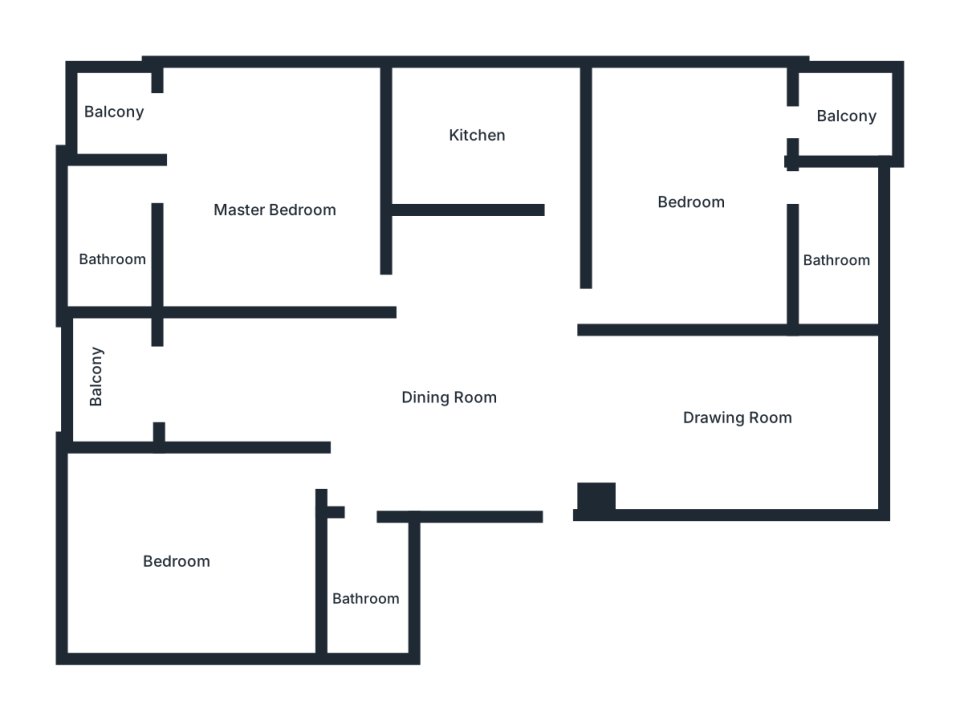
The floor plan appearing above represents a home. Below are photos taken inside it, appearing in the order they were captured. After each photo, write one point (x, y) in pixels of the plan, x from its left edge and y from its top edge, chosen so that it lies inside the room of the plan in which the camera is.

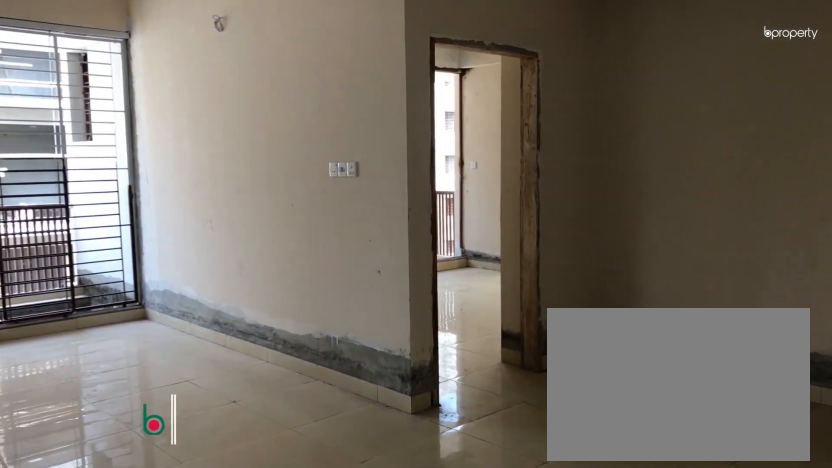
(419, 403)
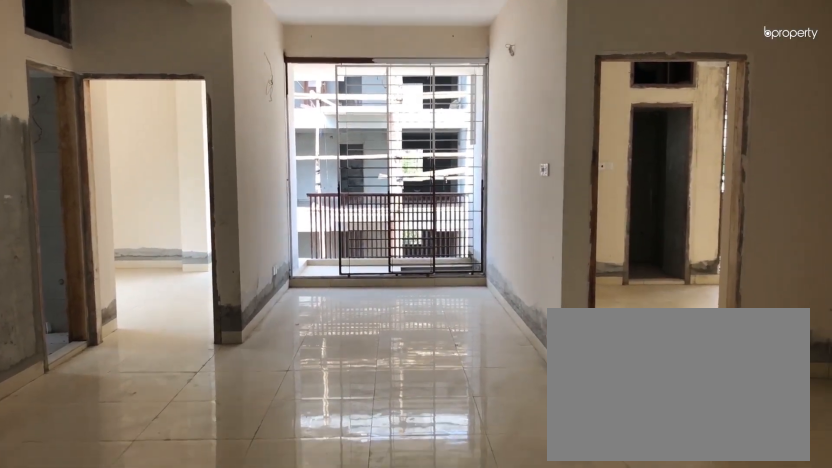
(419, 403)
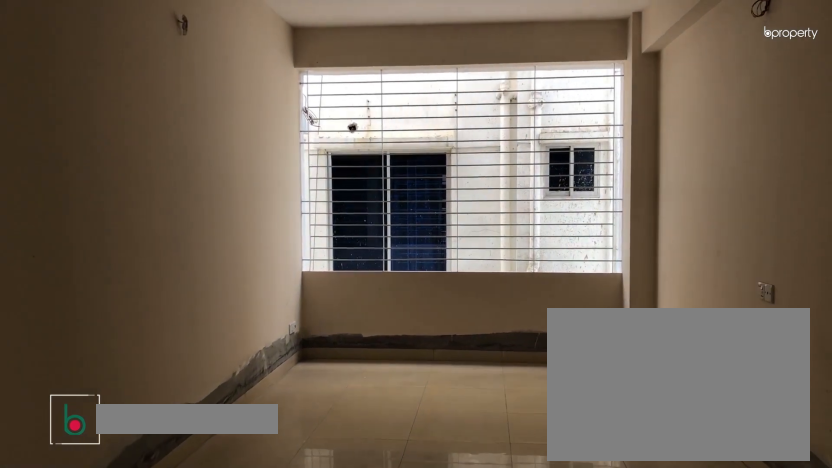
(738, 420)
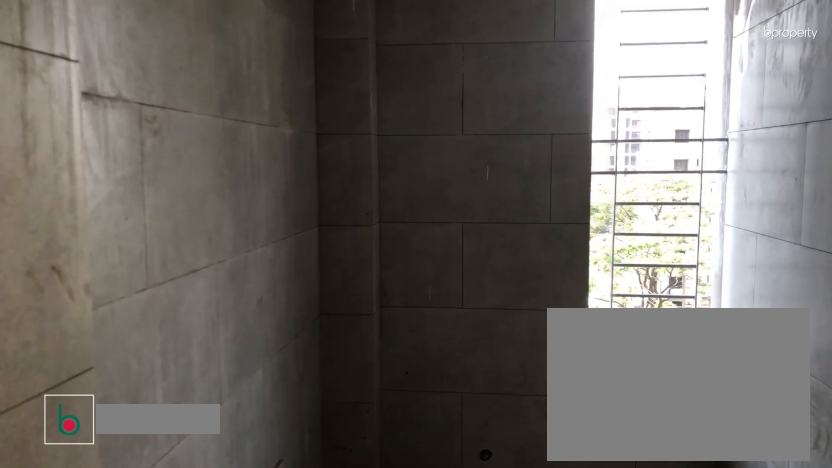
(365, 577)
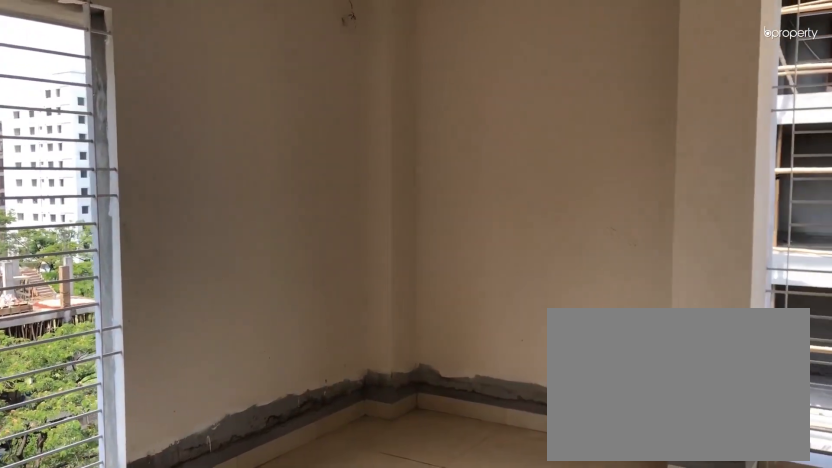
(199, 538)
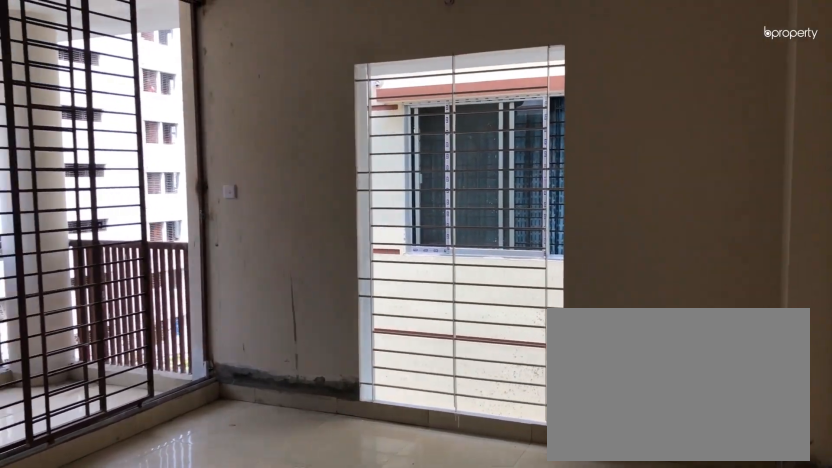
(273, 189)
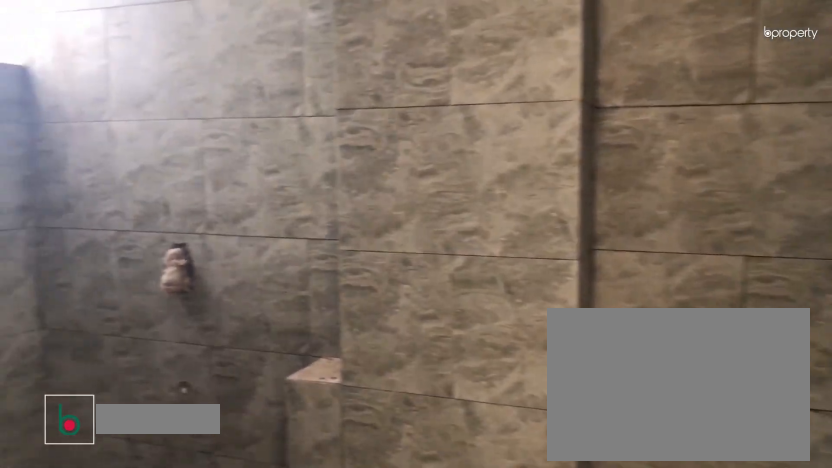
(112, 233)
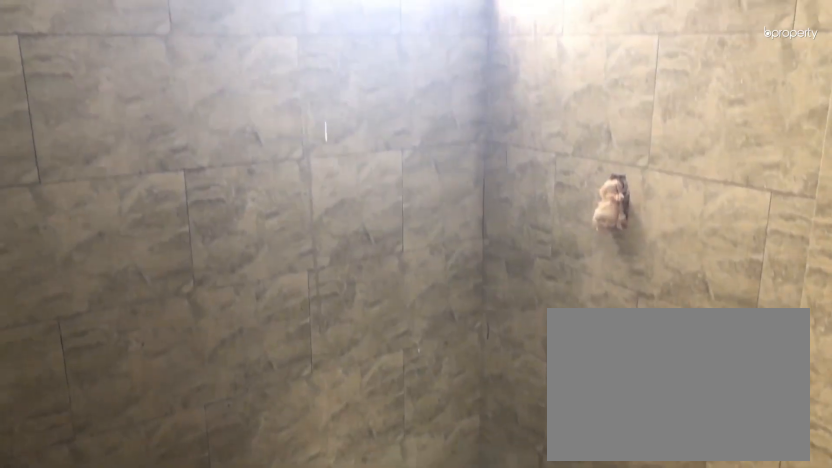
(112, 233)
